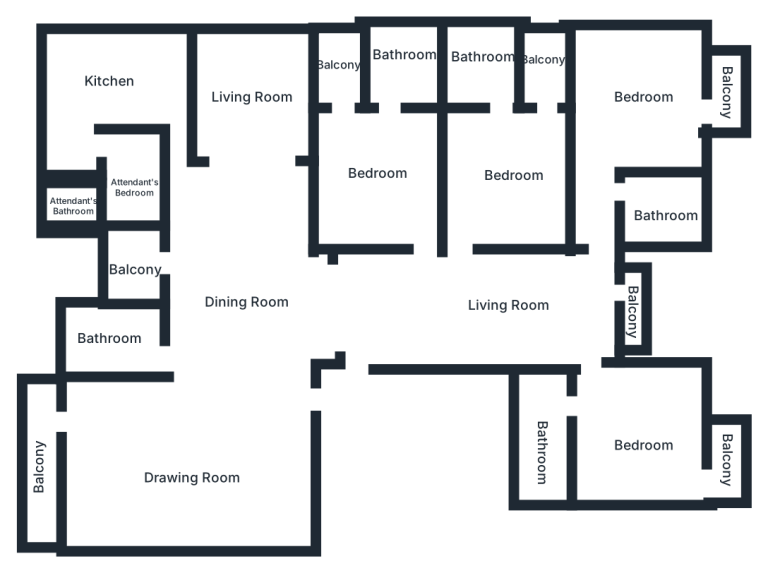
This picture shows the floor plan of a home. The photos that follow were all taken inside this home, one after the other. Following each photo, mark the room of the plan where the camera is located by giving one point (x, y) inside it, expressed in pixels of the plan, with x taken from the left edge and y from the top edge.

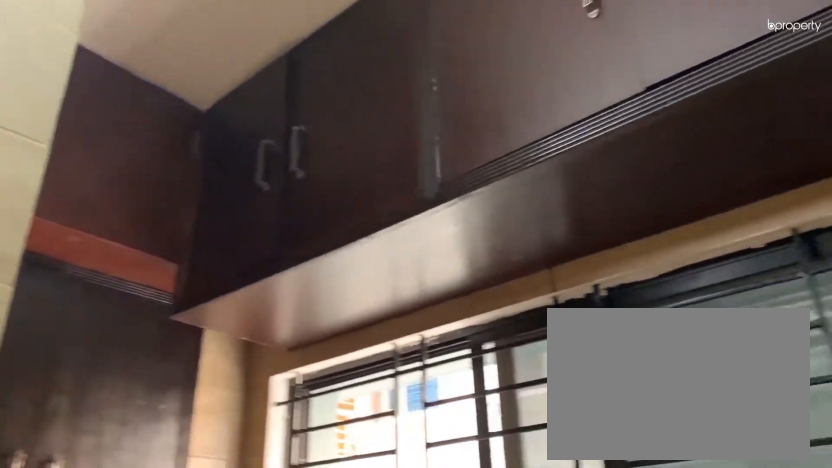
(105, 75)
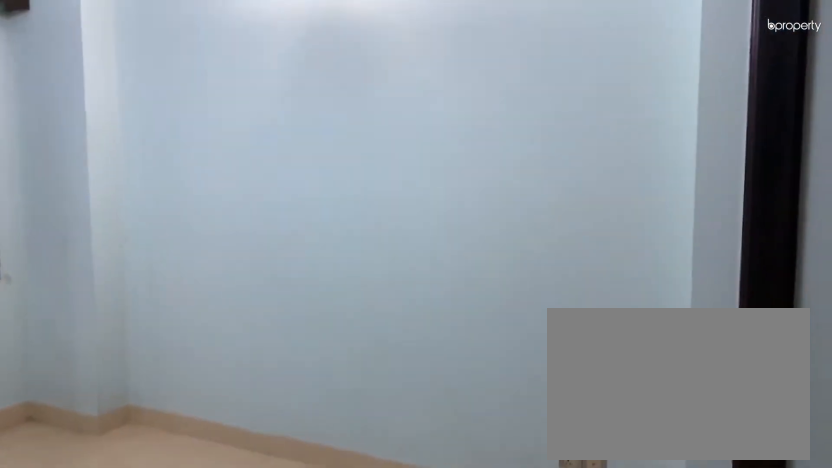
(245, 82)
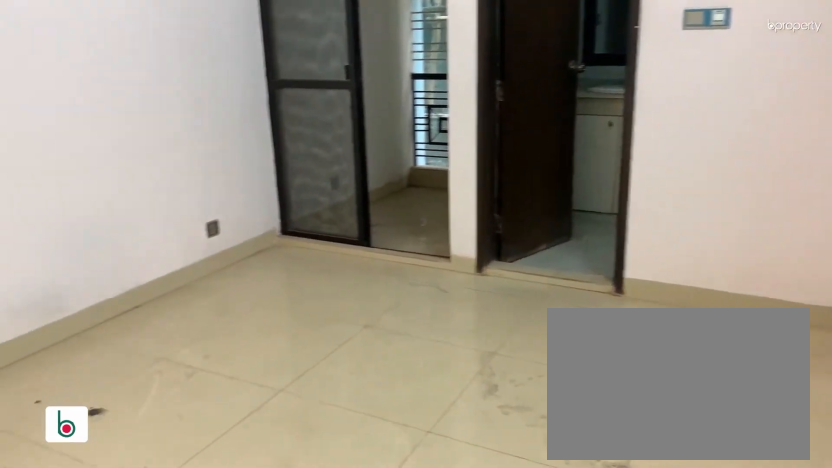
(374, 162)
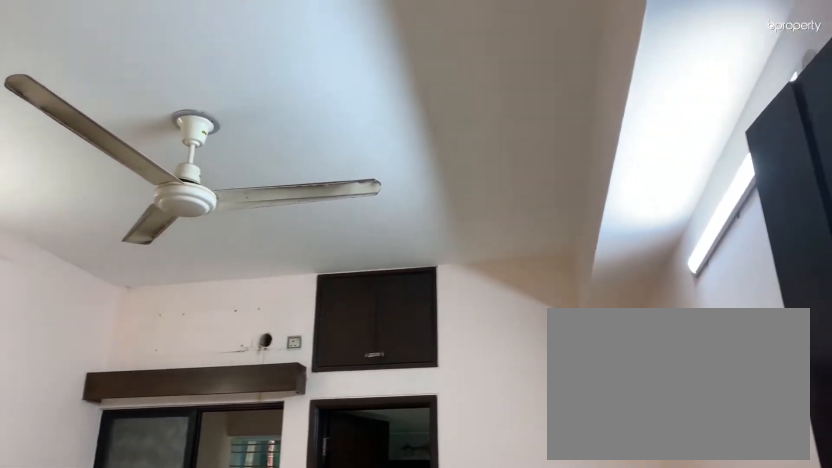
(374, 162)
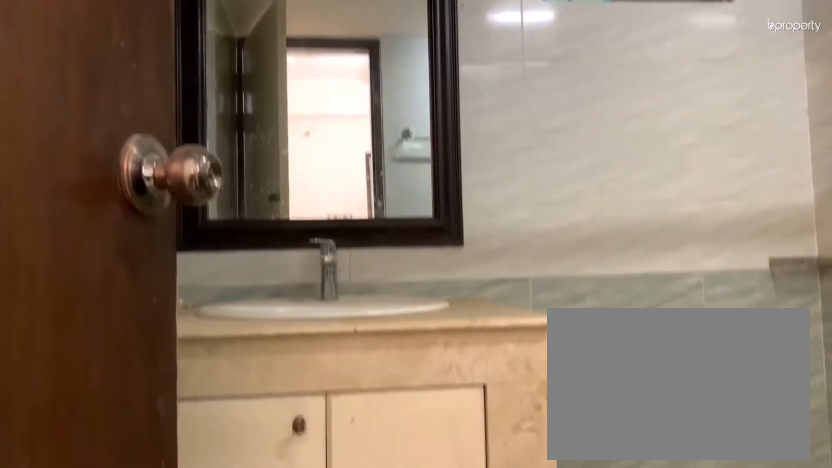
(397, 62)
